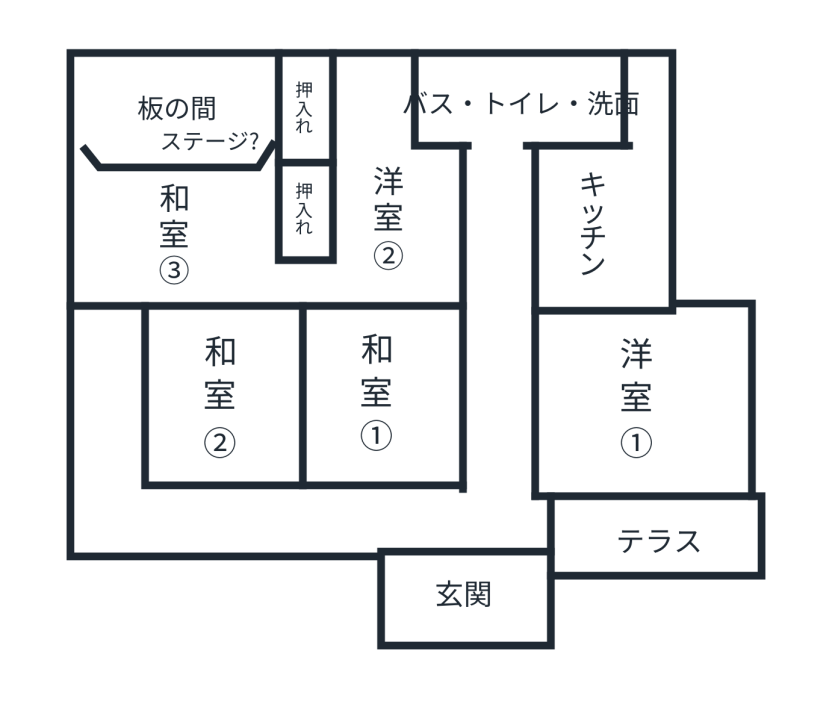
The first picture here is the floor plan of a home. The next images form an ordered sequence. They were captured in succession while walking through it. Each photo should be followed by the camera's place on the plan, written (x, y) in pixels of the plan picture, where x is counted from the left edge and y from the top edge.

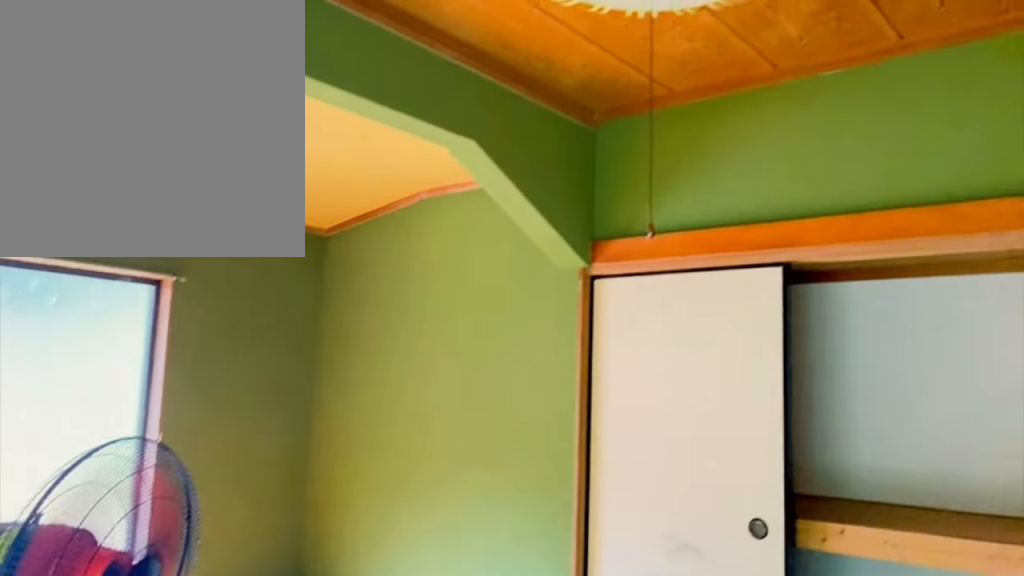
(209, 257)
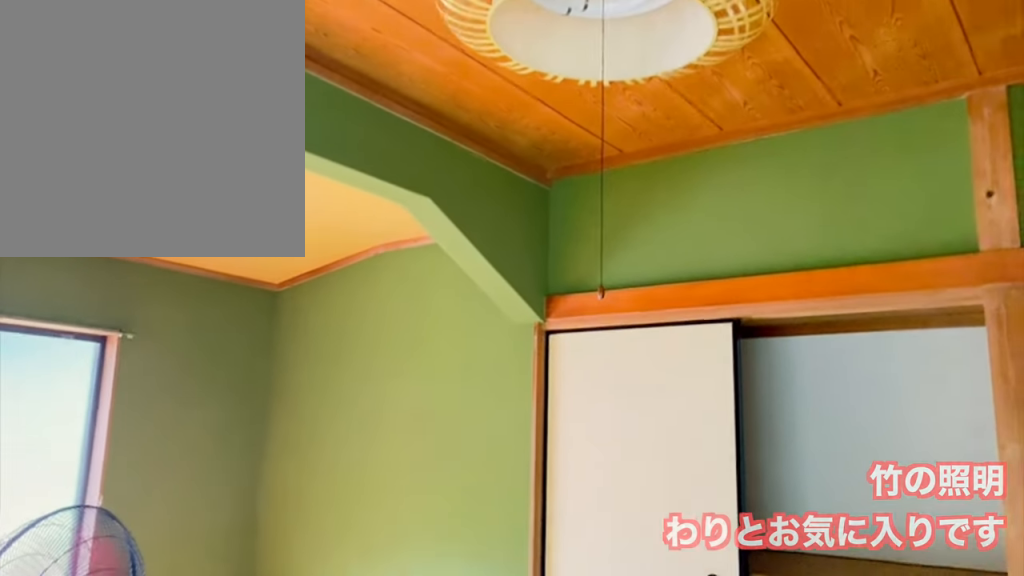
(212, 257)
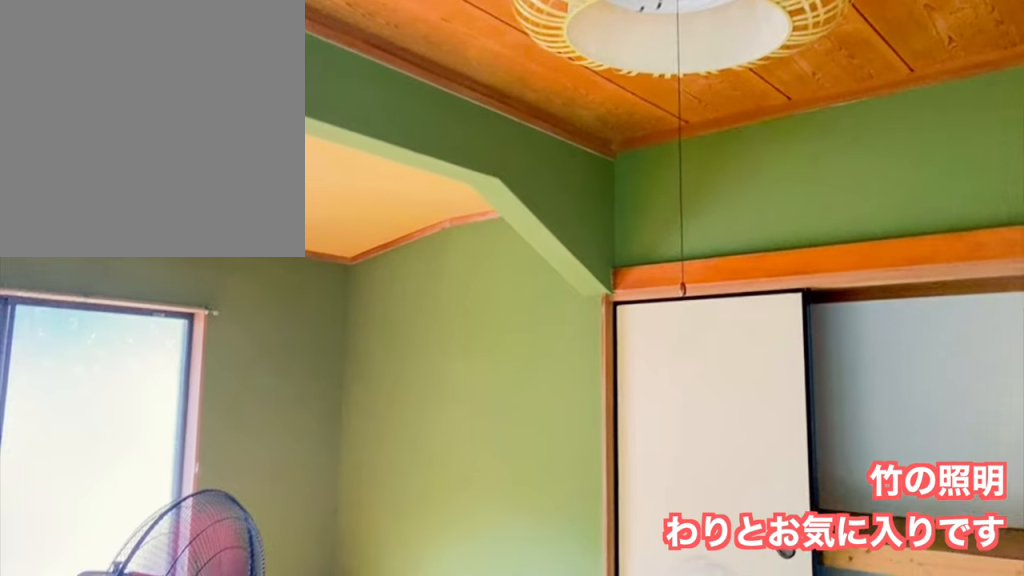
(224, 258)
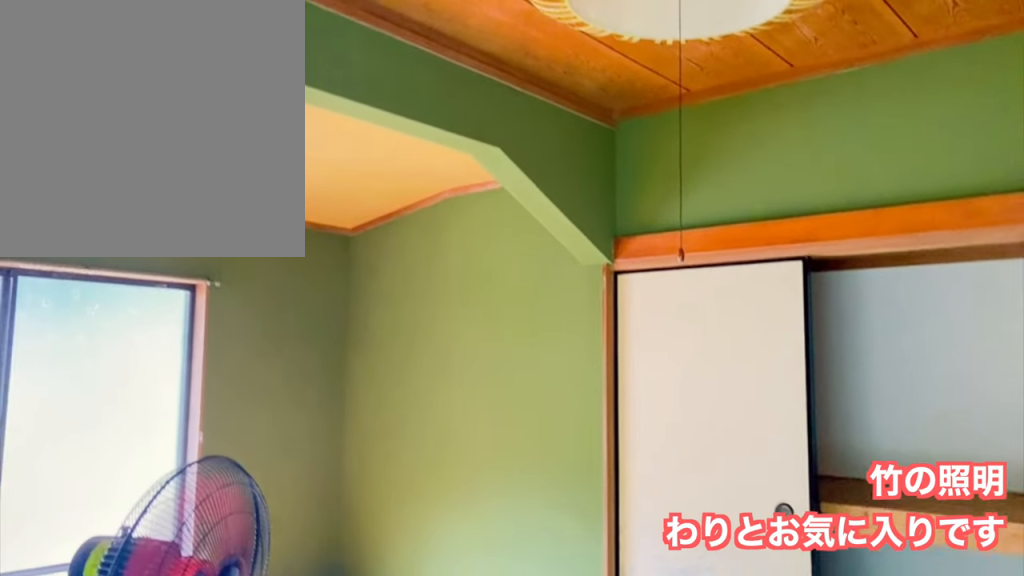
(225, 258)
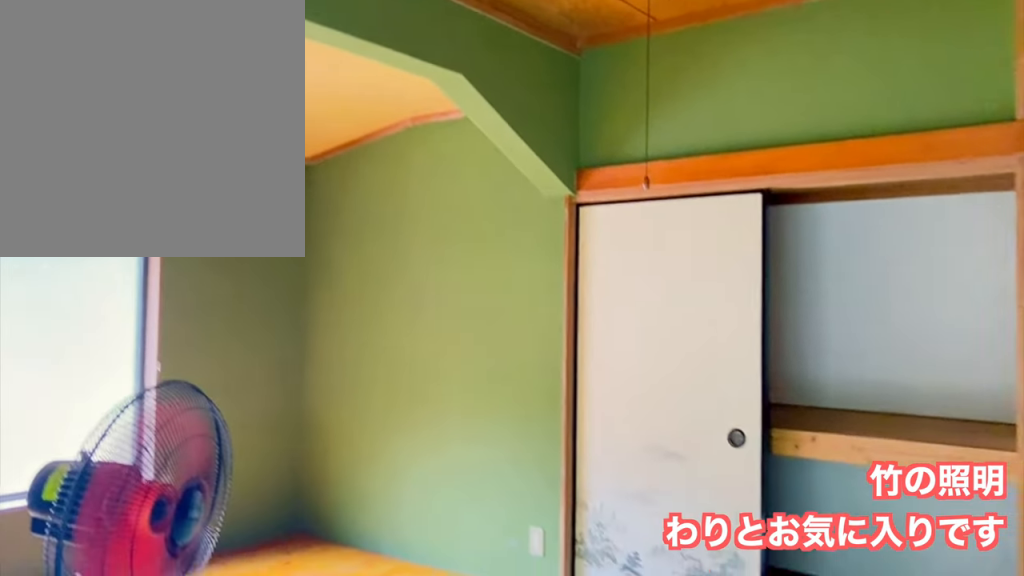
(226, 258)
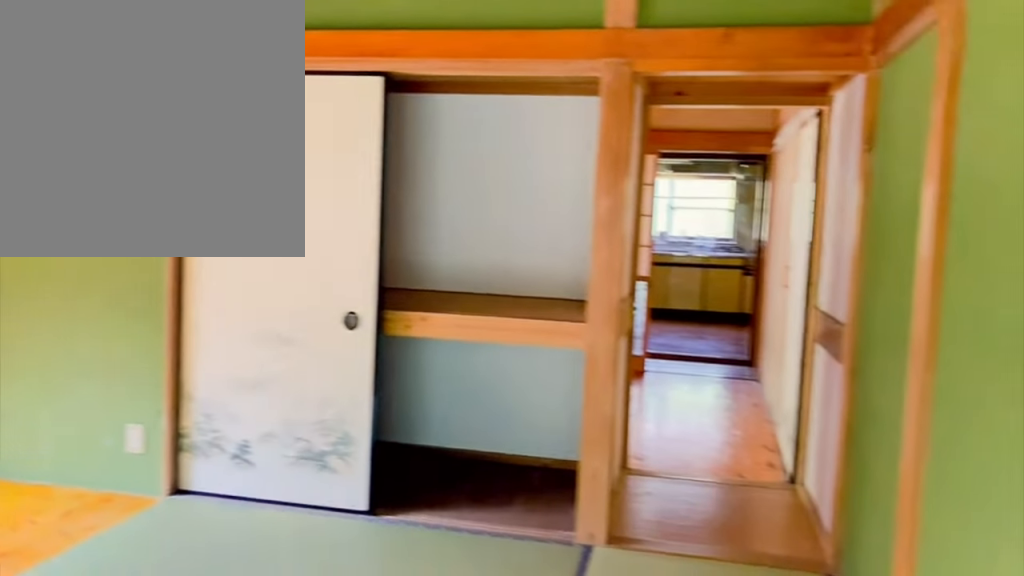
(234, 259)
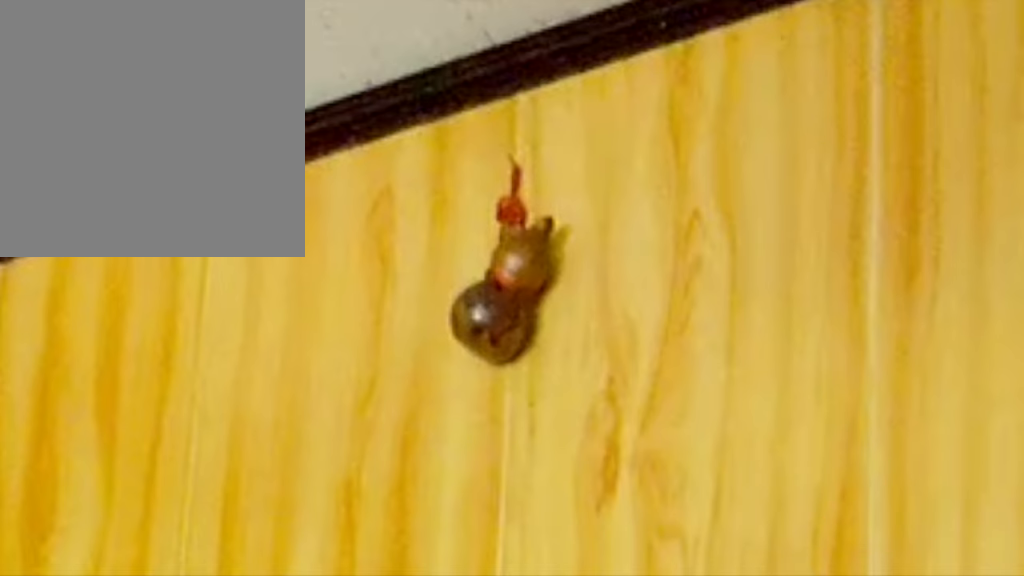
(516, 199)
